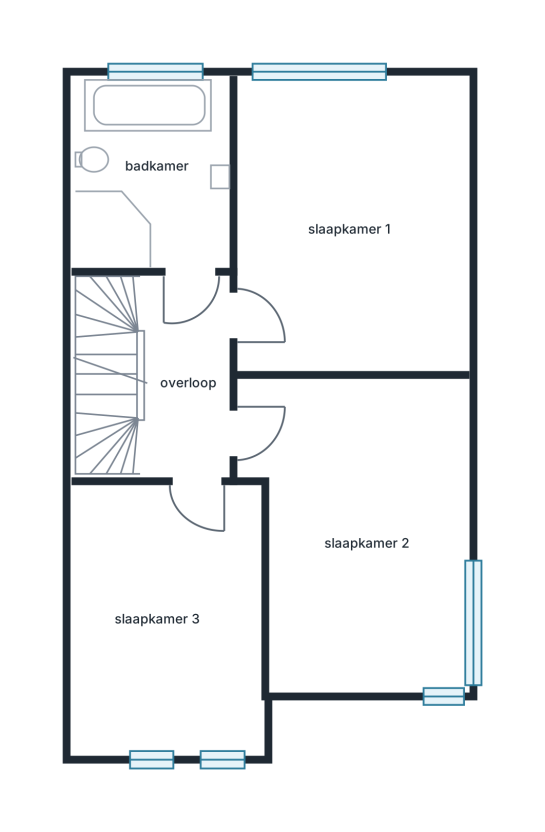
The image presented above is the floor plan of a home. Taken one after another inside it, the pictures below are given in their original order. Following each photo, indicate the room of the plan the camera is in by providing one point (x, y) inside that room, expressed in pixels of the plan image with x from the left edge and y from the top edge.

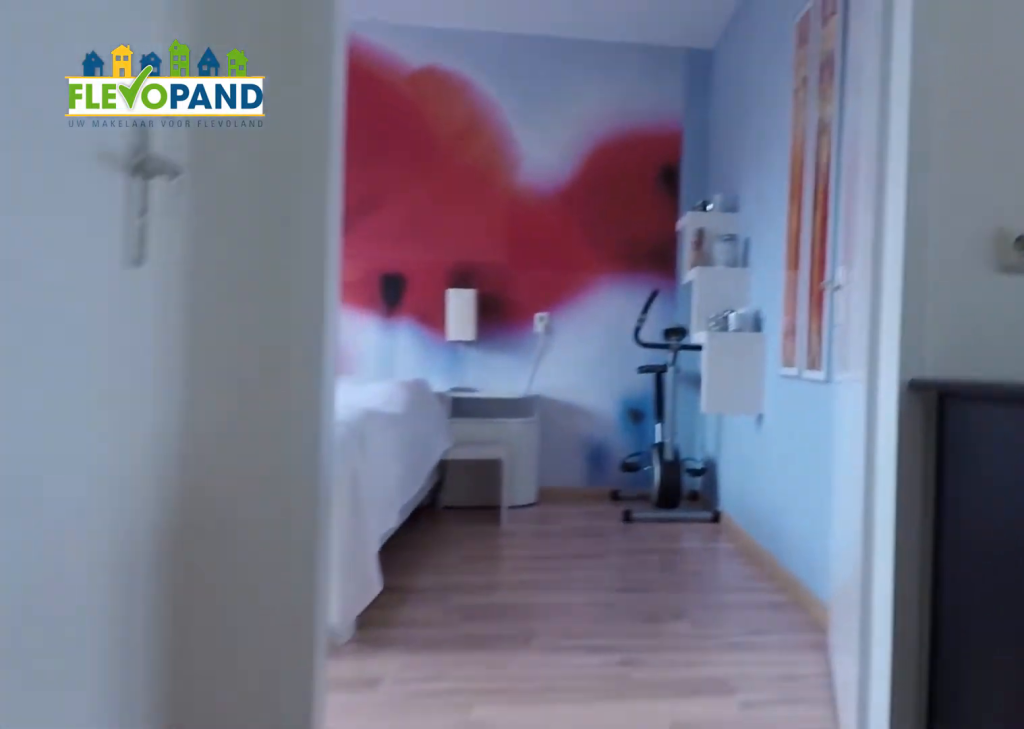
(184, 364)
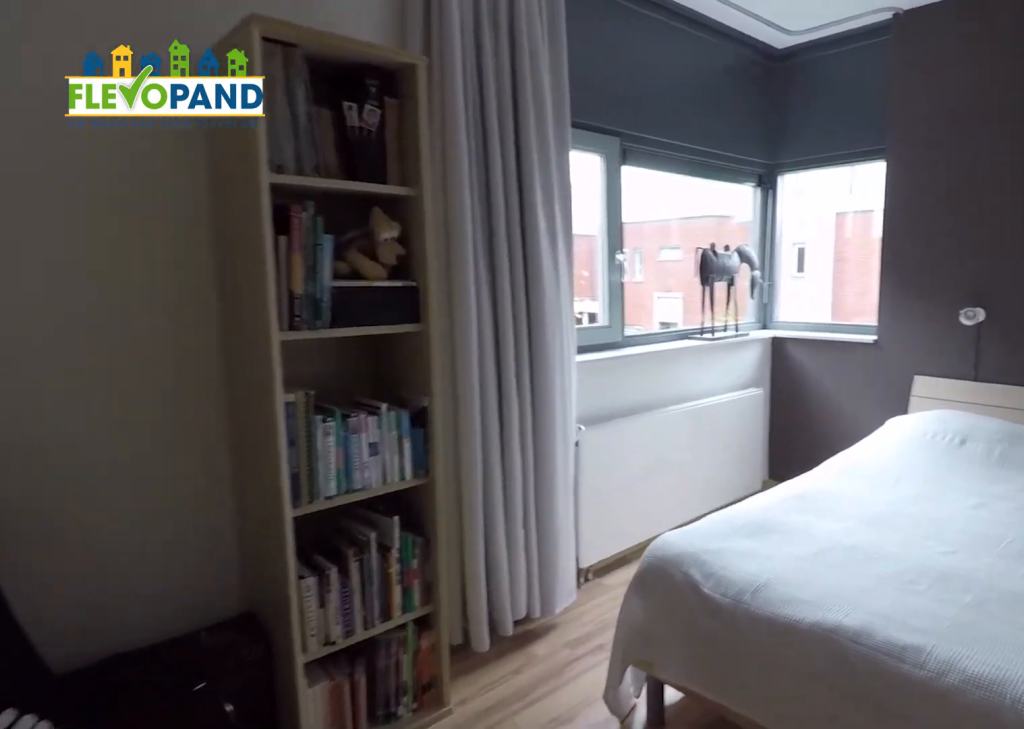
(366, 532)
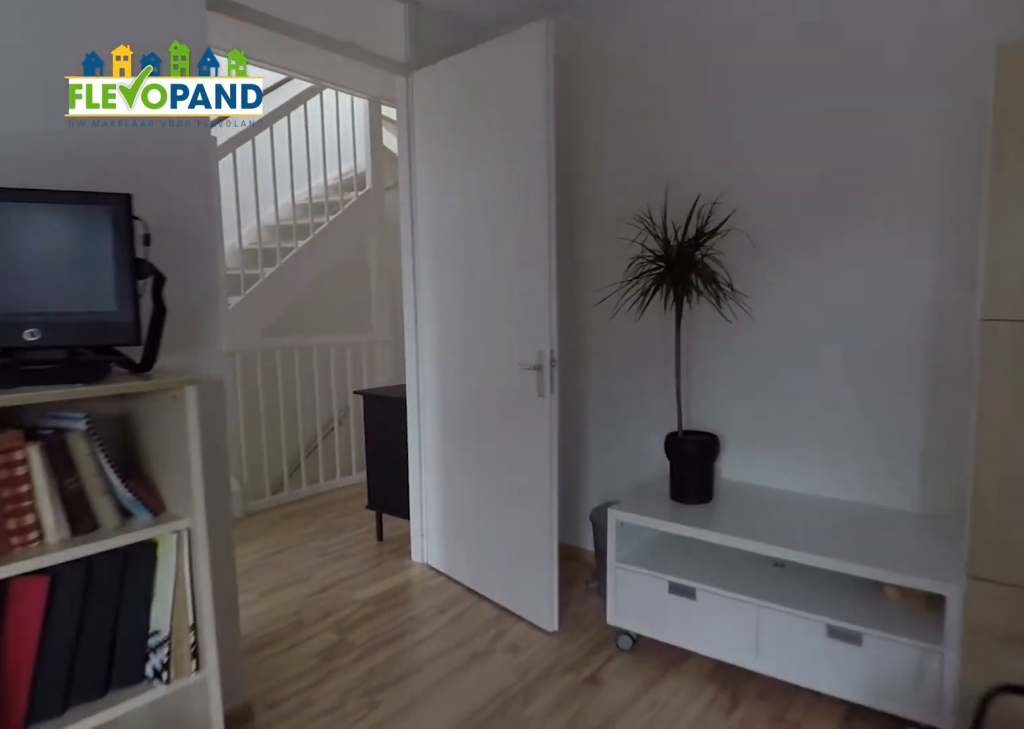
(366, 532)
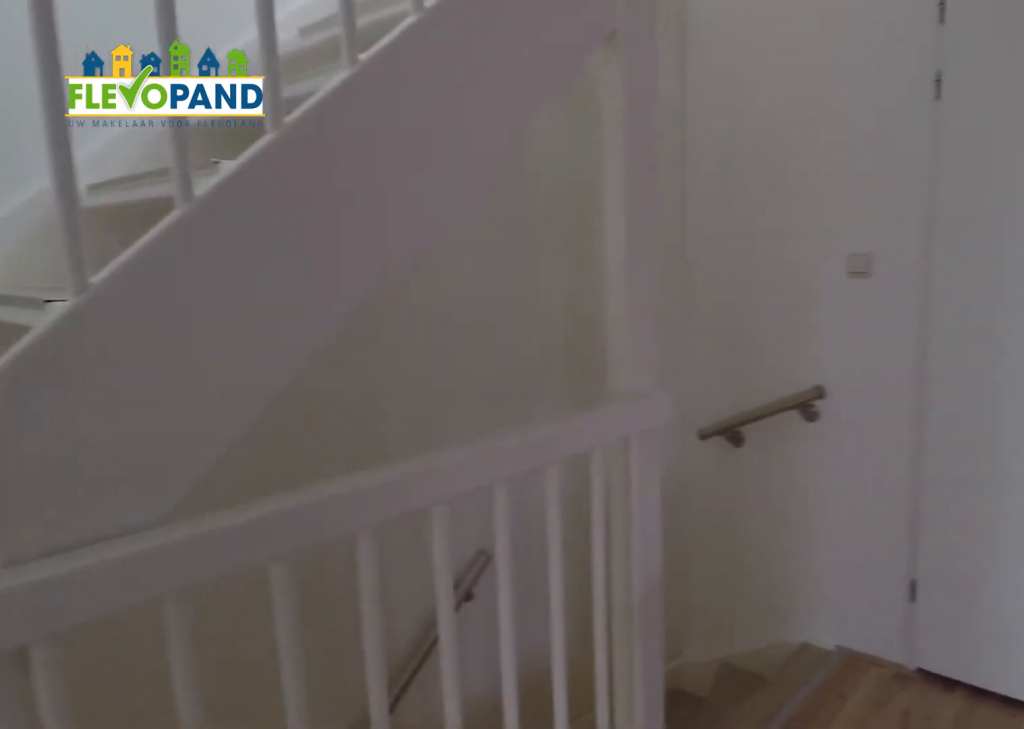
(185, 356)
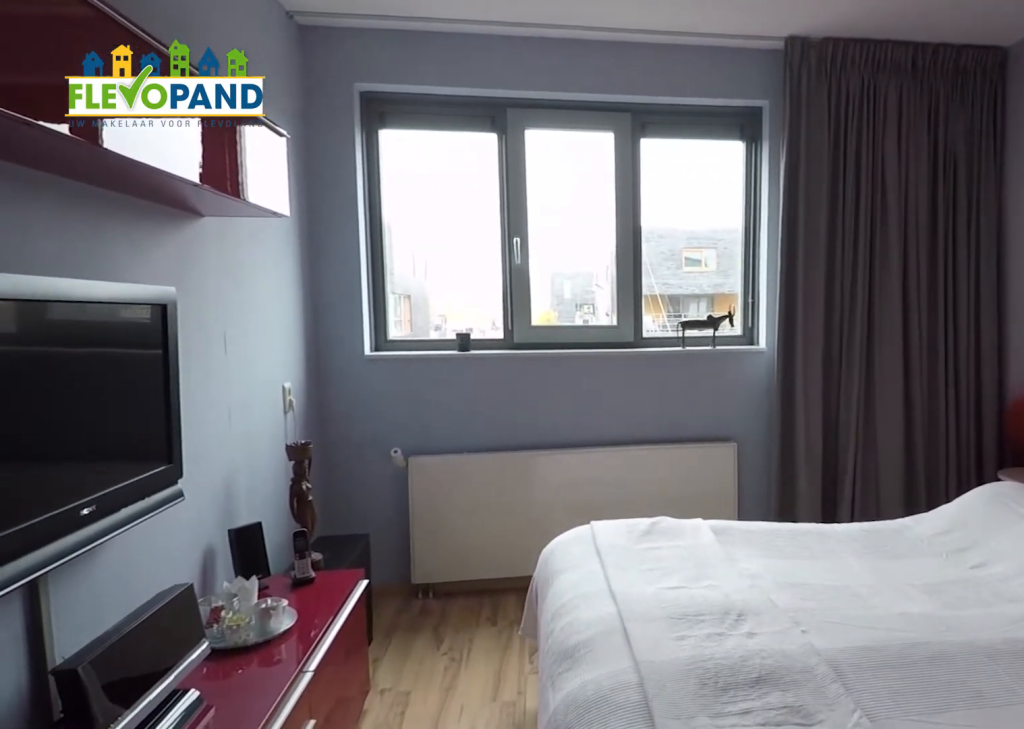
(357, 223)
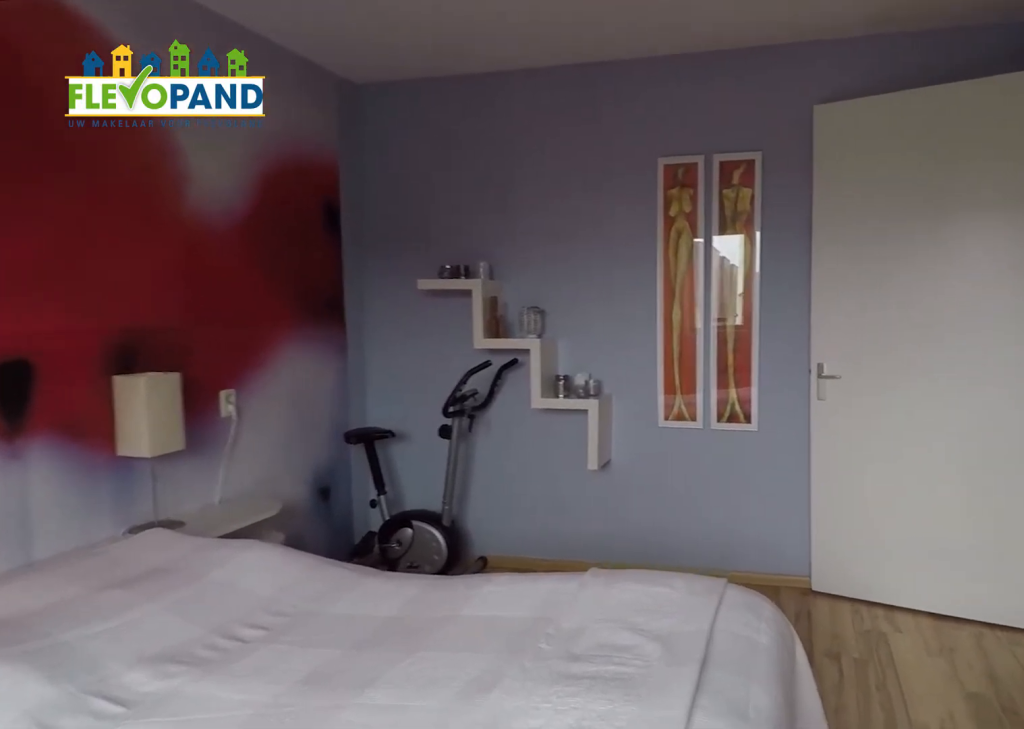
(357, 223)
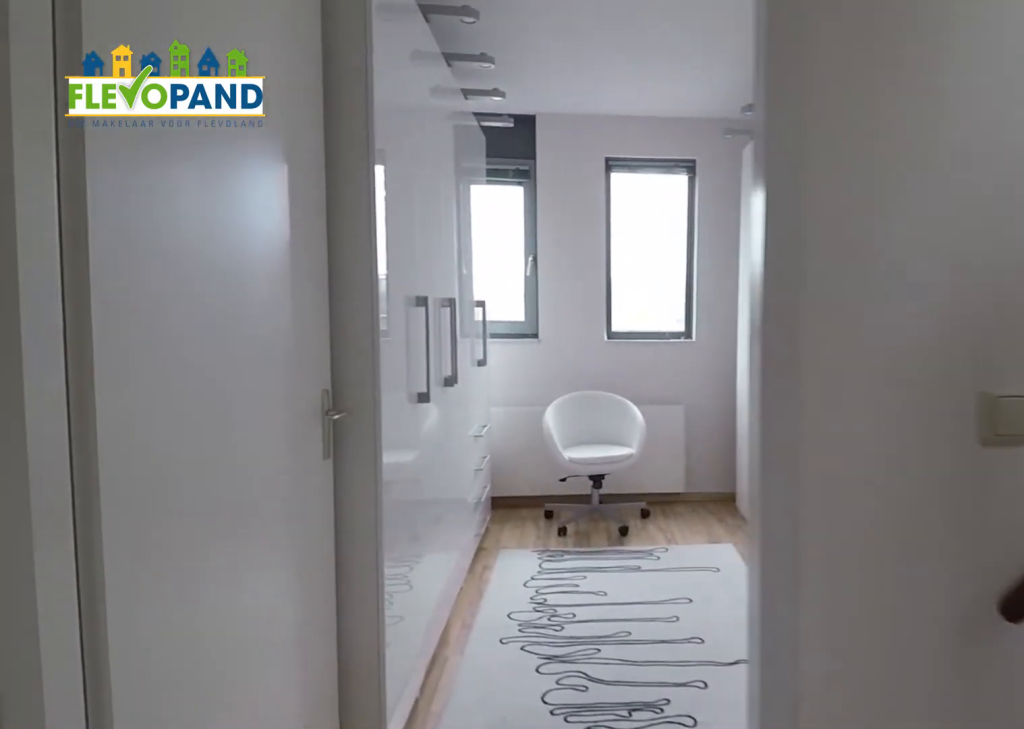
(189, 385)
